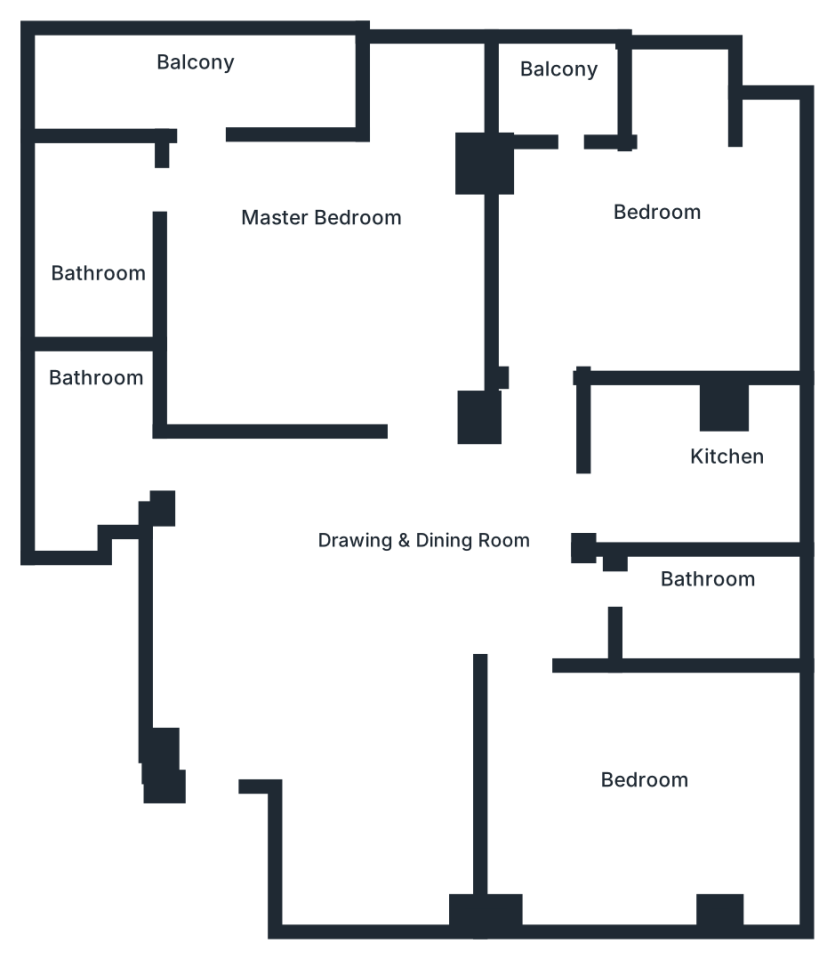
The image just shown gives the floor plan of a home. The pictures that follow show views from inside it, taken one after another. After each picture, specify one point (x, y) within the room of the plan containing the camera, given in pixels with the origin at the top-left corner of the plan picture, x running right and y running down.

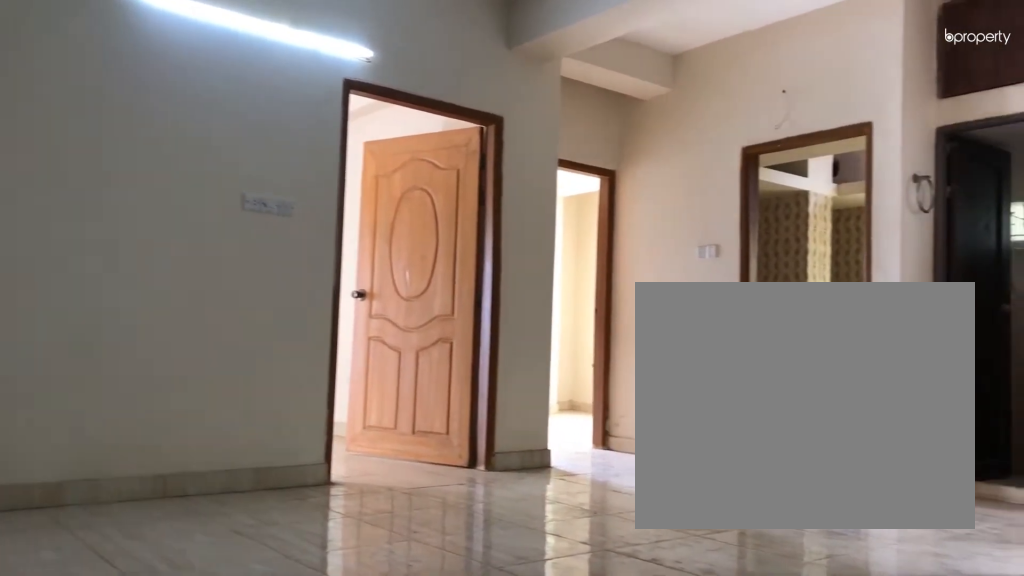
(430, 552)
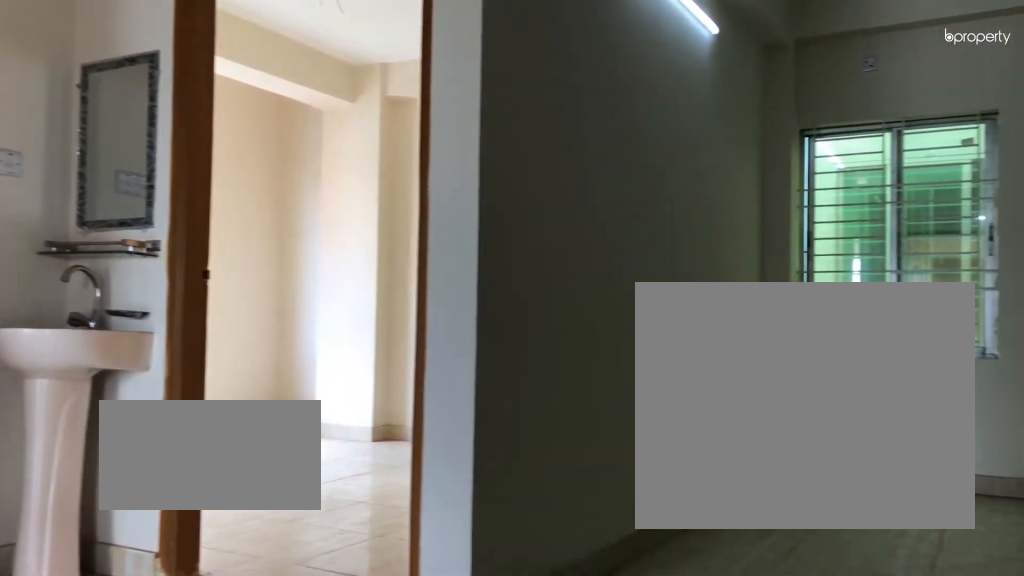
(430, 552)
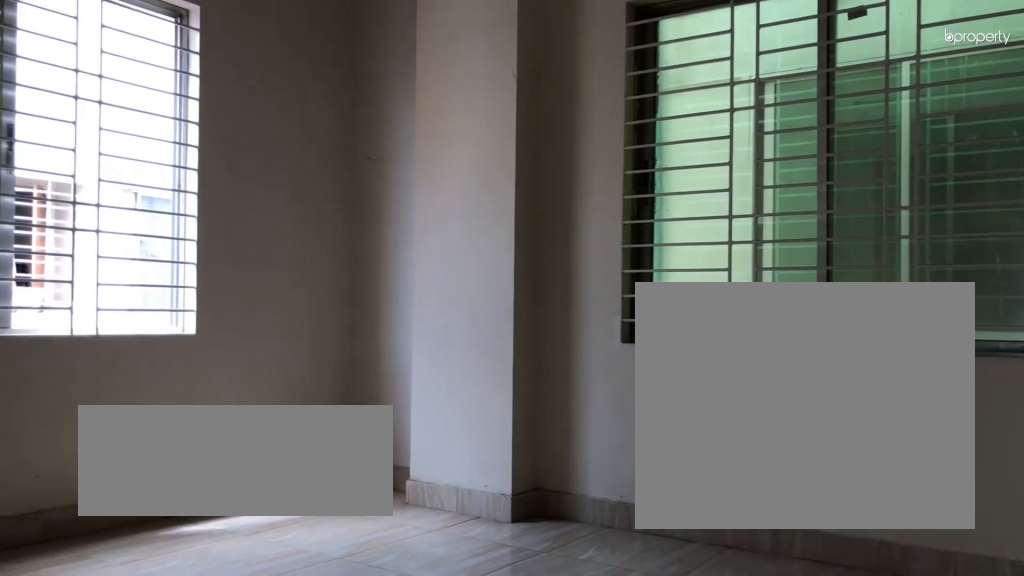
(652, 771)
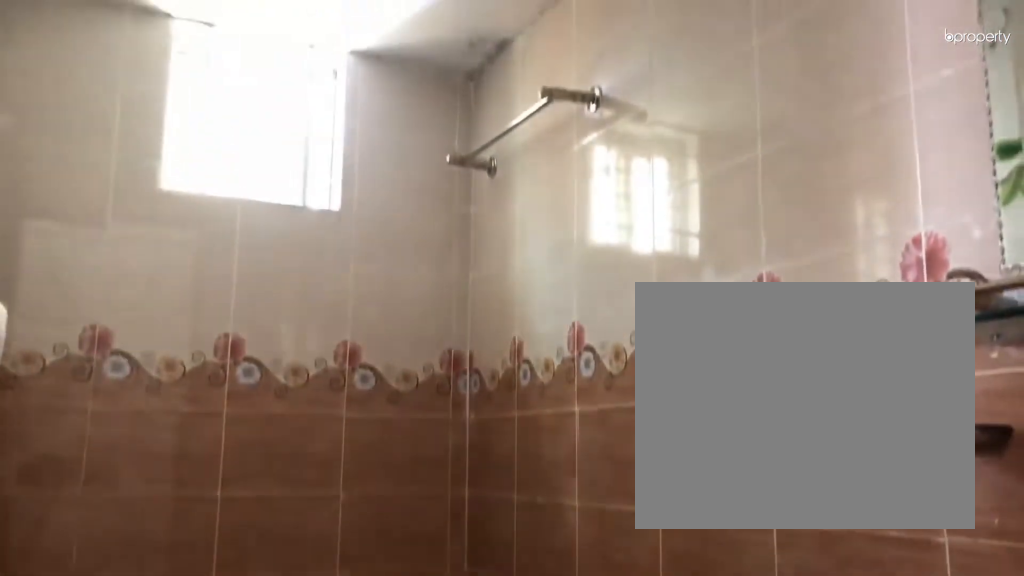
(719, 595)
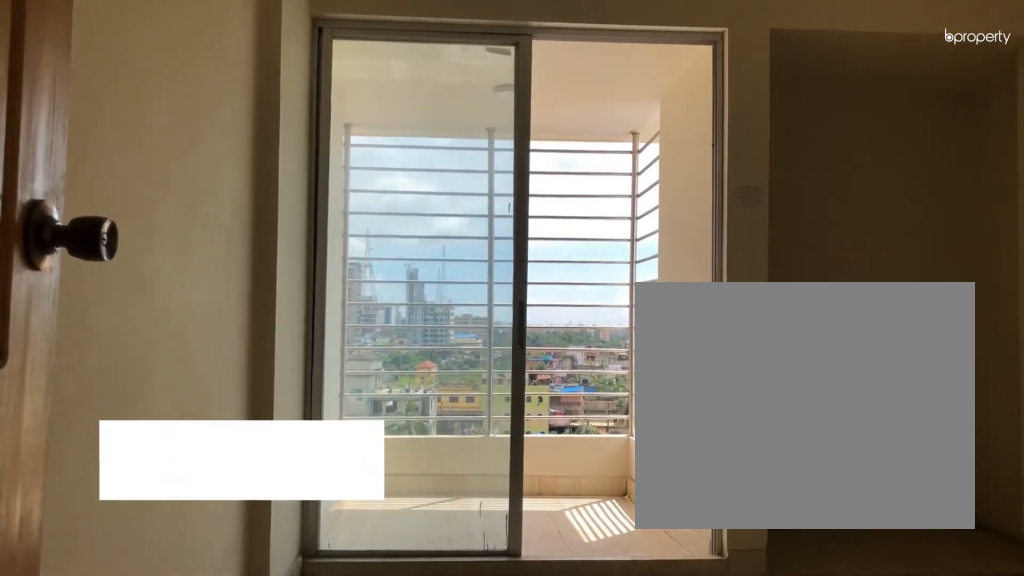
(670, 241)
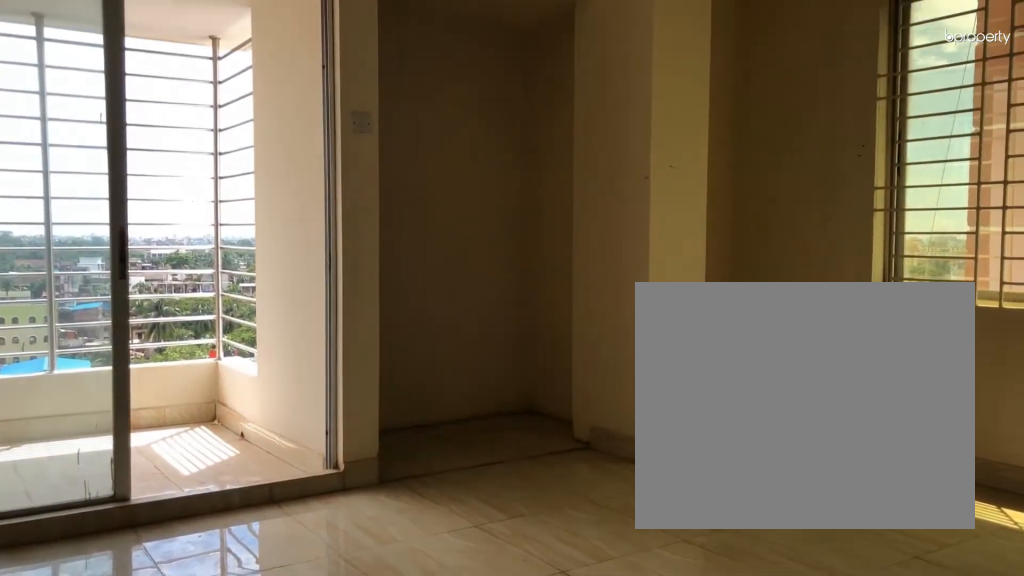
(670, 240)
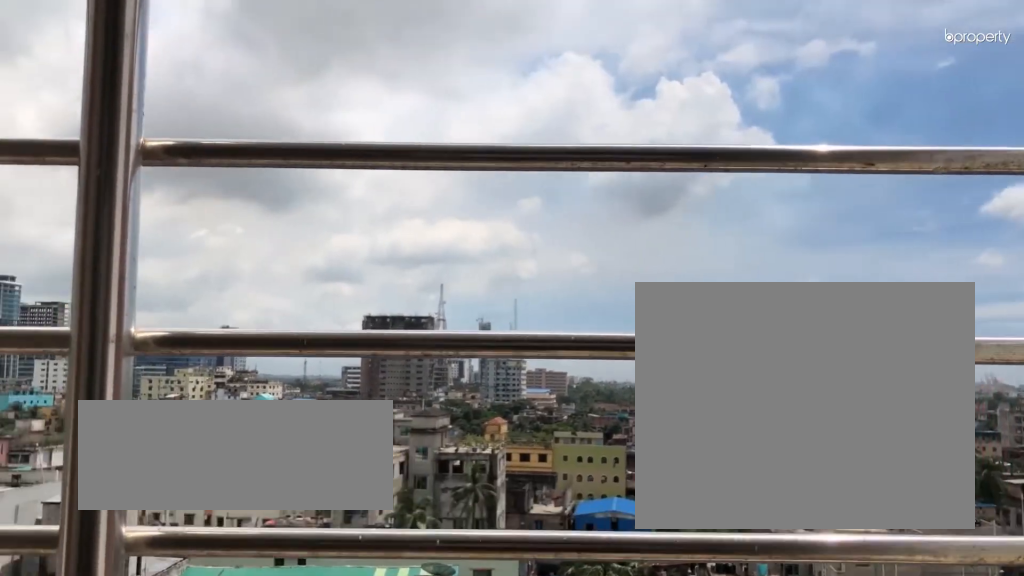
(566, 88)
